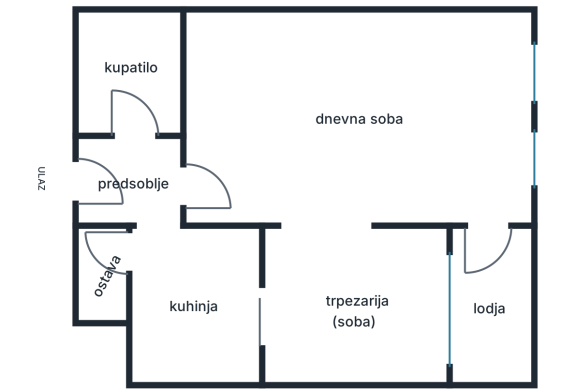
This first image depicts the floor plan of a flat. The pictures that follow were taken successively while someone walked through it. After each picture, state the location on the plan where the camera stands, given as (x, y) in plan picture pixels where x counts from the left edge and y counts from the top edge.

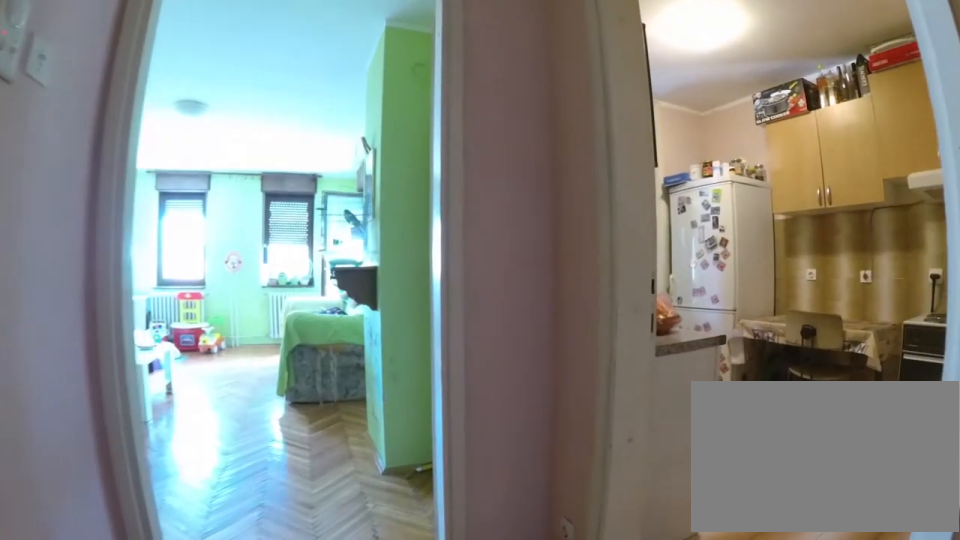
(87, 179)
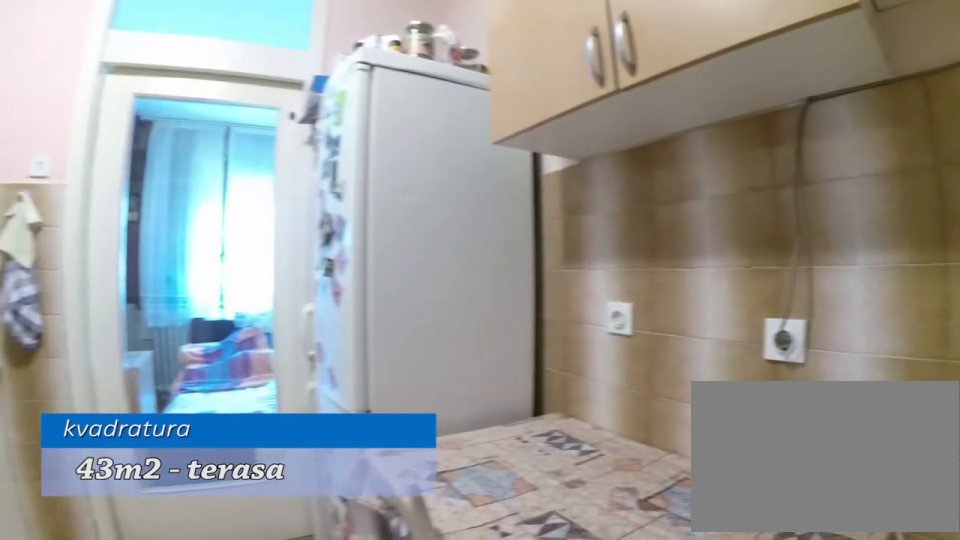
(138, 341)
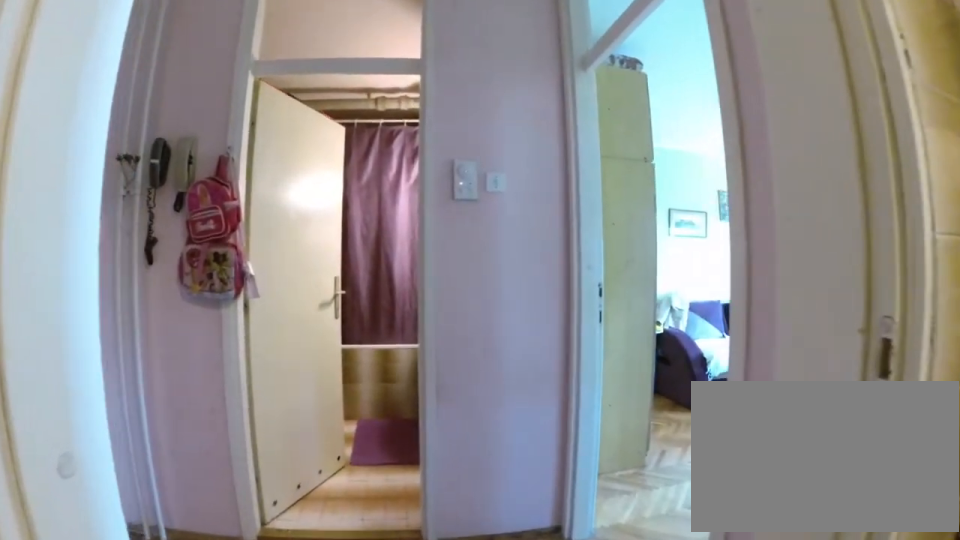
(153, 293)
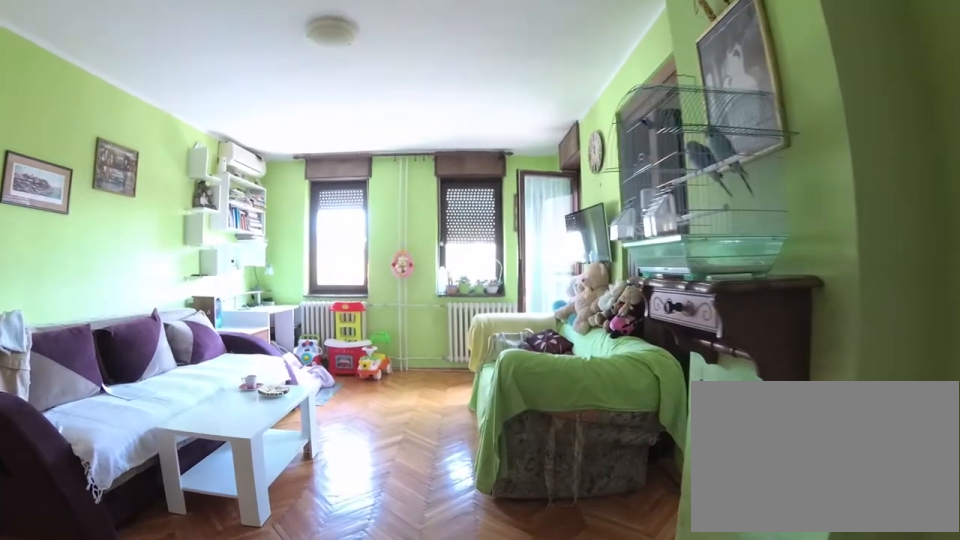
(207, 174)
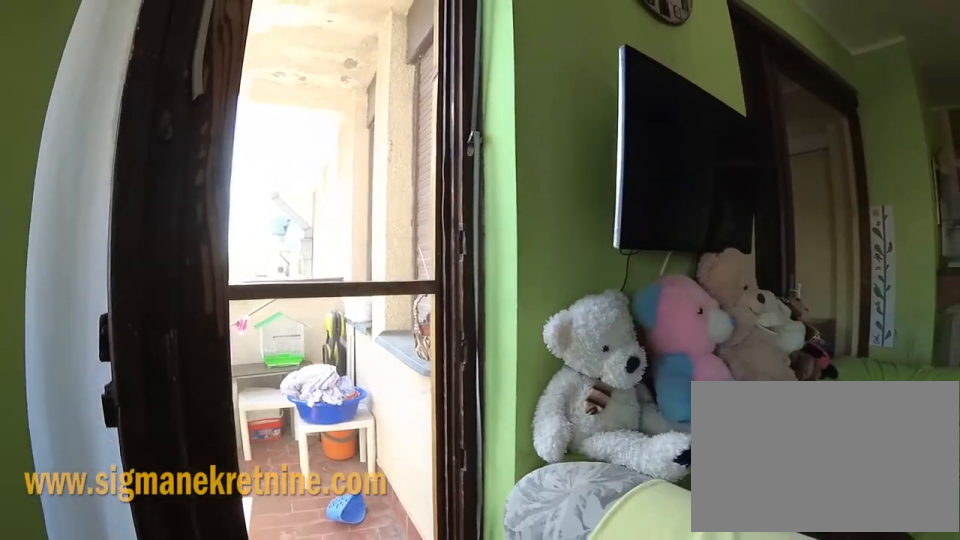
(497, 184)
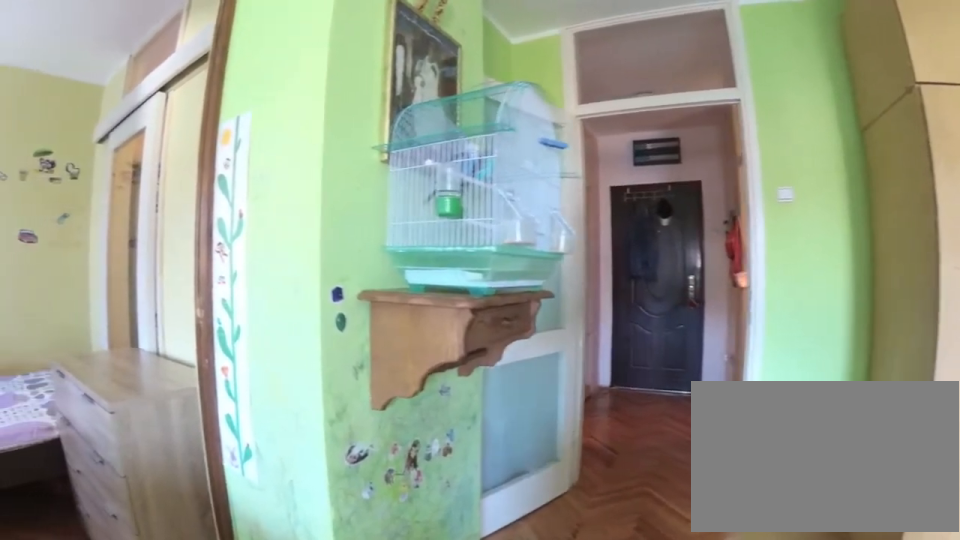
(354, 173)
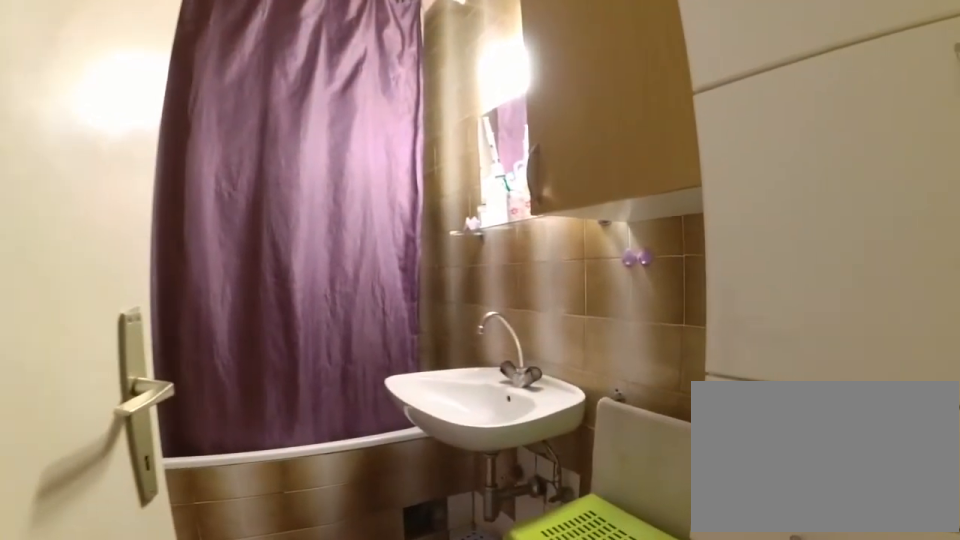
(141, 152)
